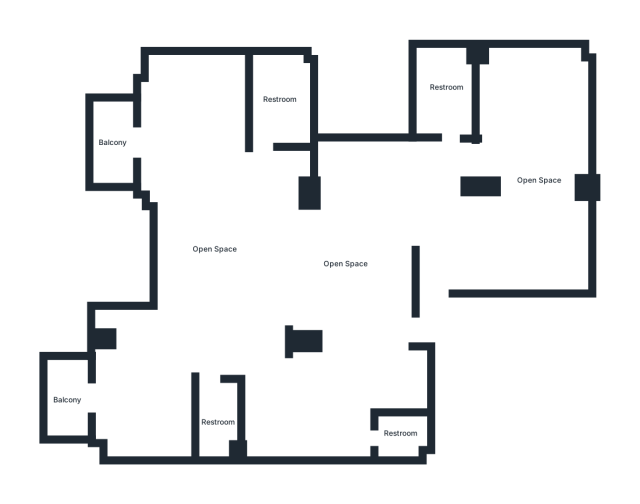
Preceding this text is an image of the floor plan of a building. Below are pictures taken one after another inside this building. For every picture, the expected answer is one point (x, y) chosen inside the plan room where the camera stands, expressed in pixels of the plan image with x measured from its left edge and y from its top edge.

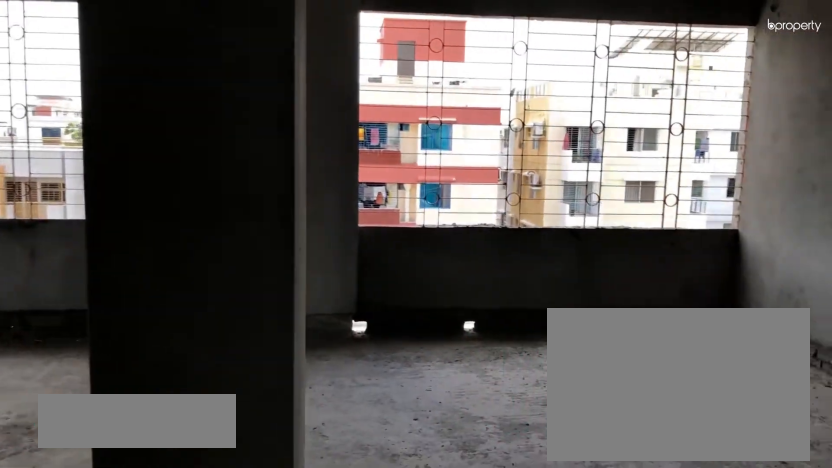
(520, 242)
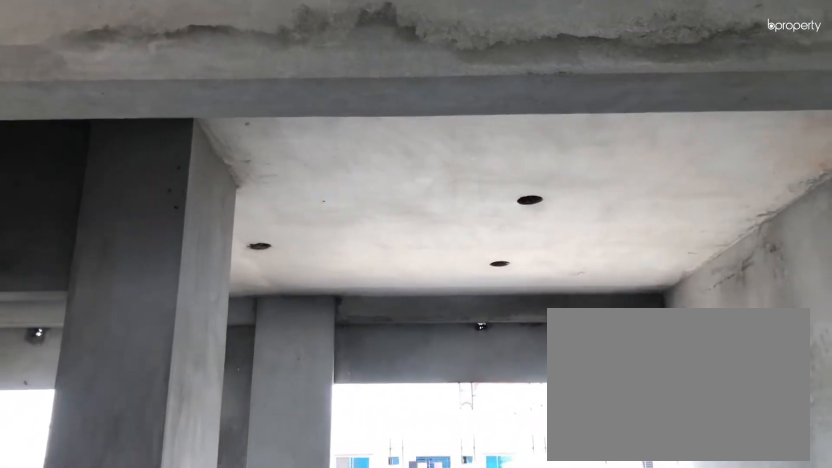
(520, 242)
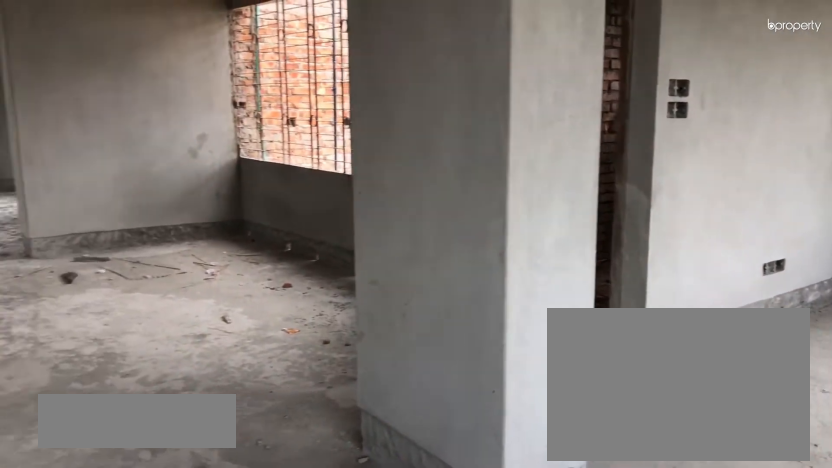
(534, 155)
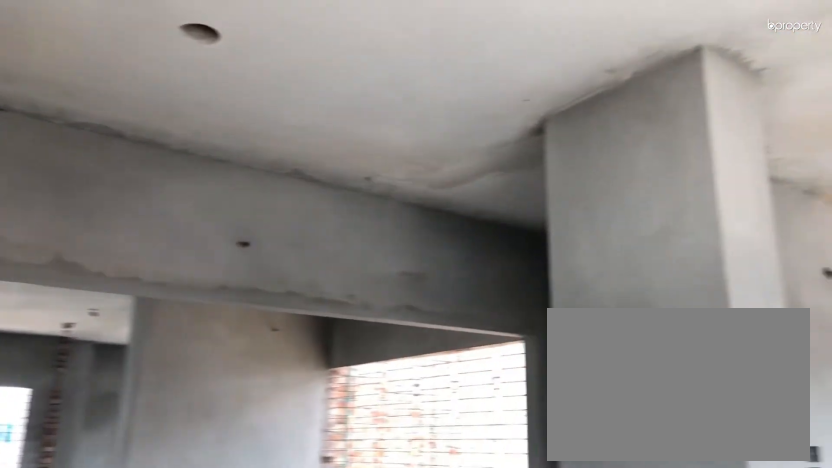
(521, 232)
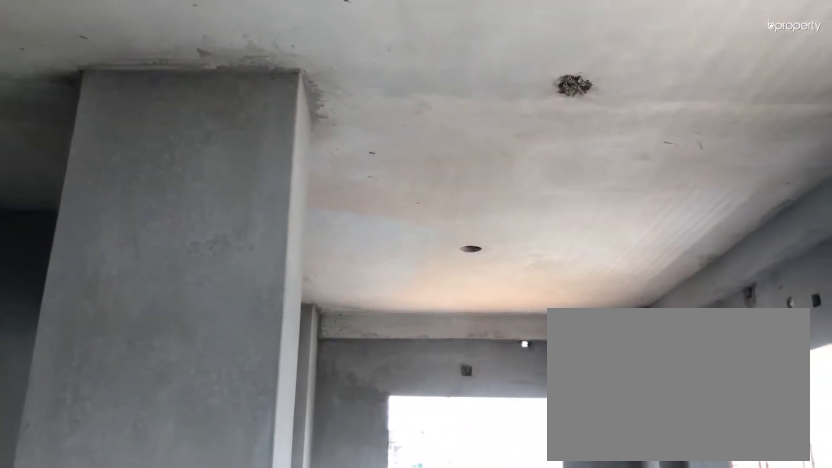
(526, 142)
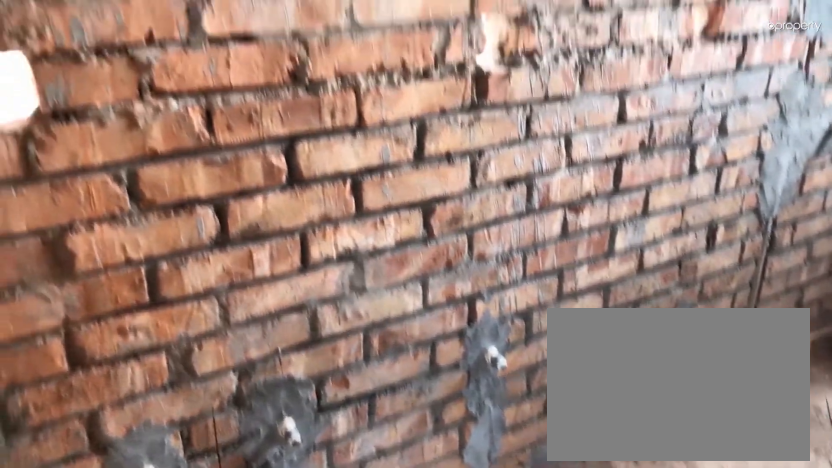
(444, 94)
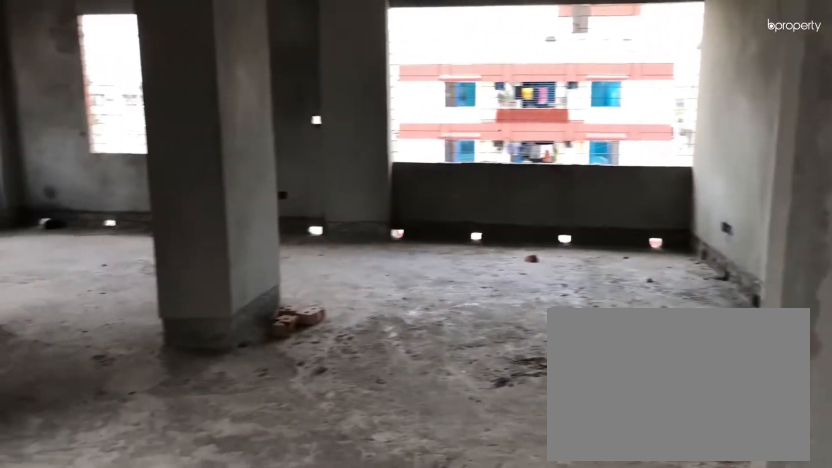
(302, 268)
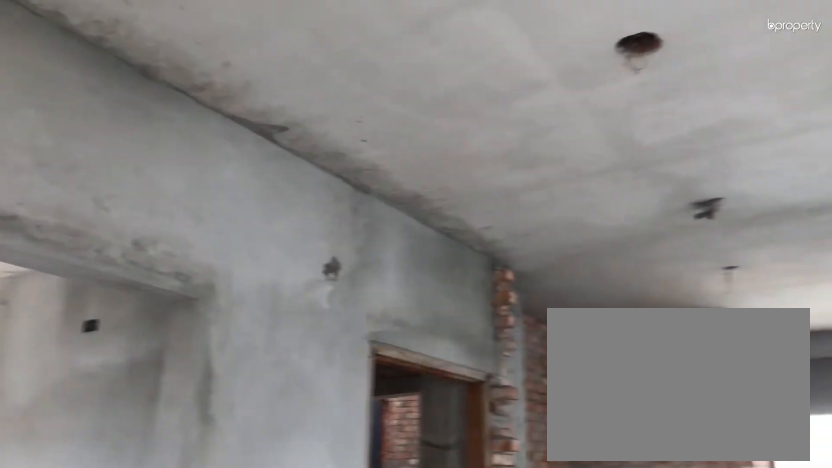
(302, 268)
